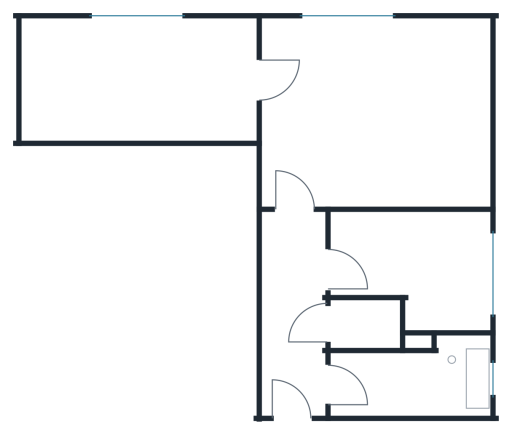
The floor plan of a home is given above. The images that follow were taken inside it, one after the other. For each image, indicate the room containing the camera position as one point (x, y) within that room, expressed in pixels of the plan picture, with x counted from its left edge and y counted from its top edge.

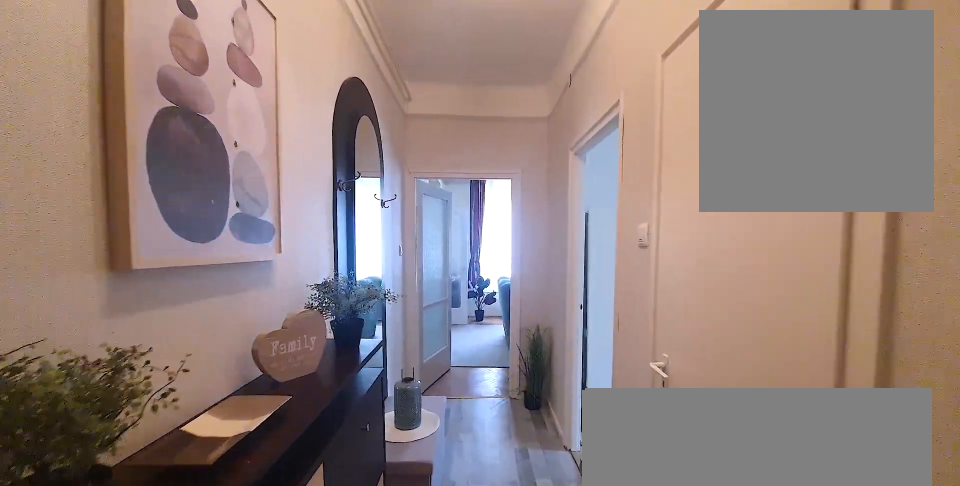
(299, 324)
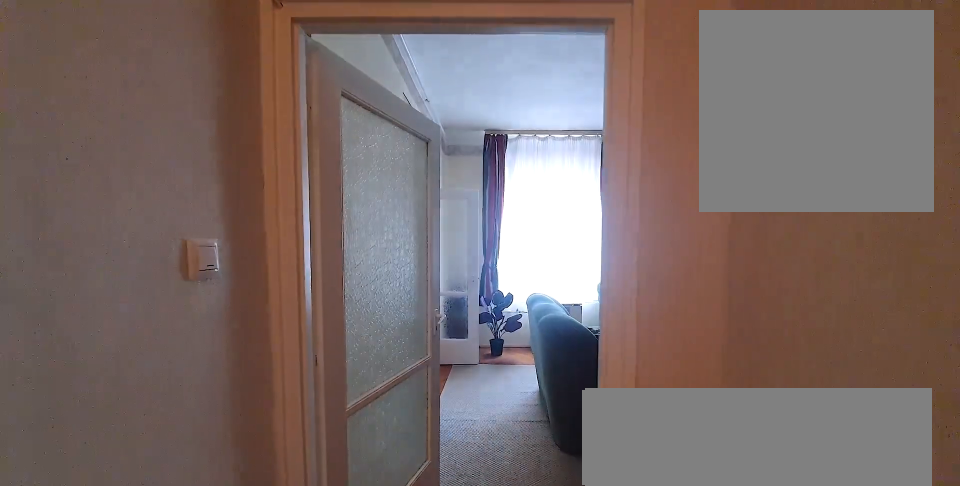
(299, 324)
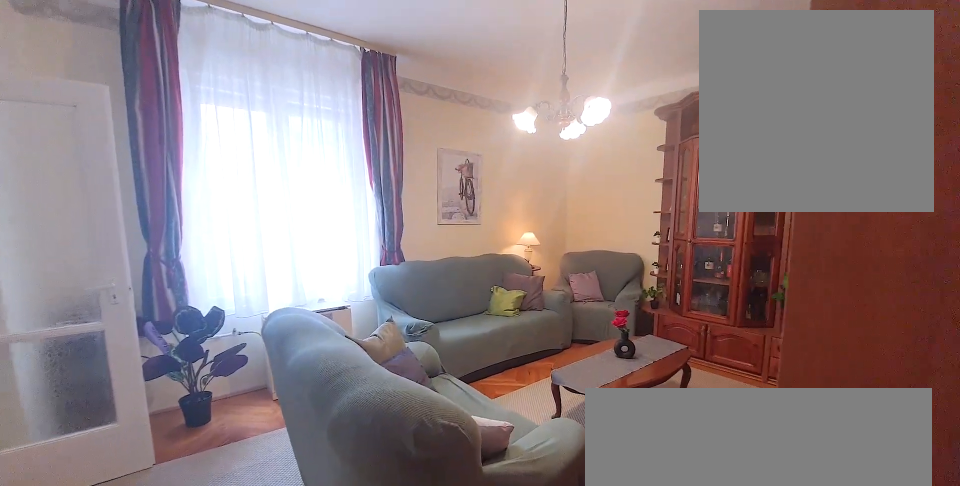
(382, 121)
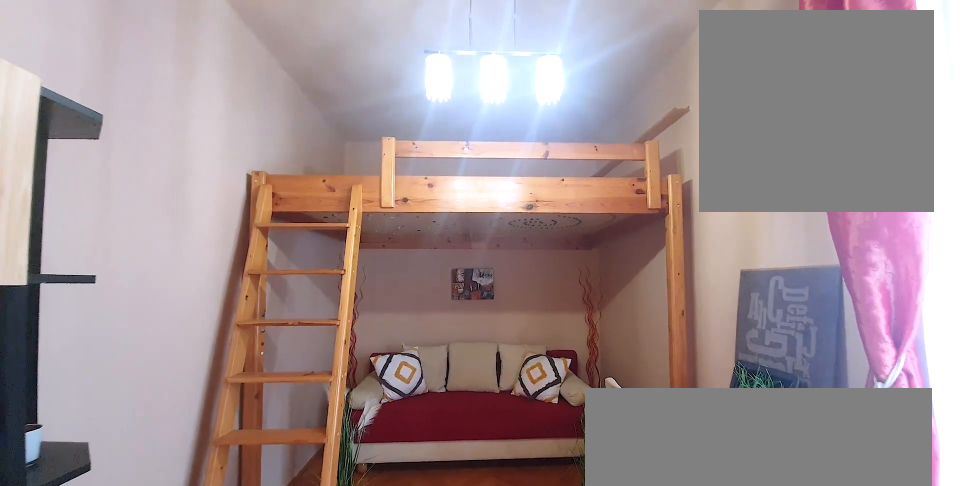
(141, 81)
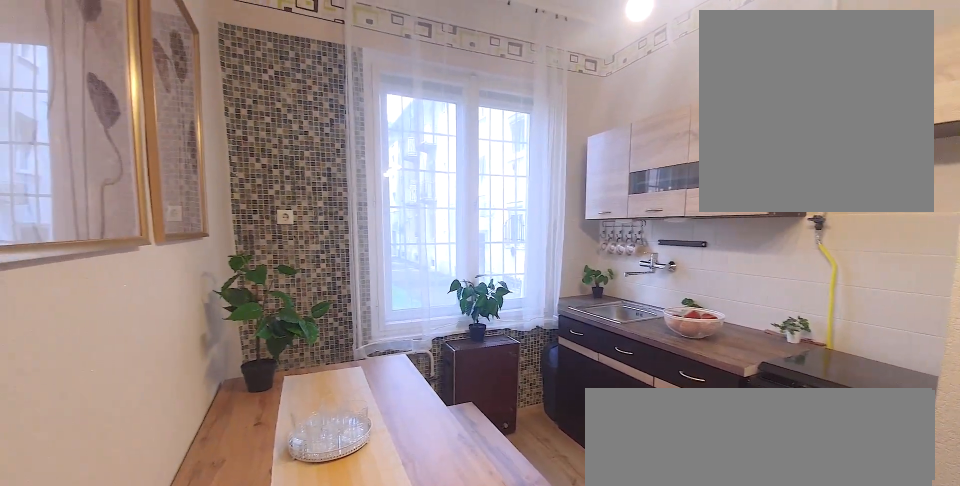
(419, 259)
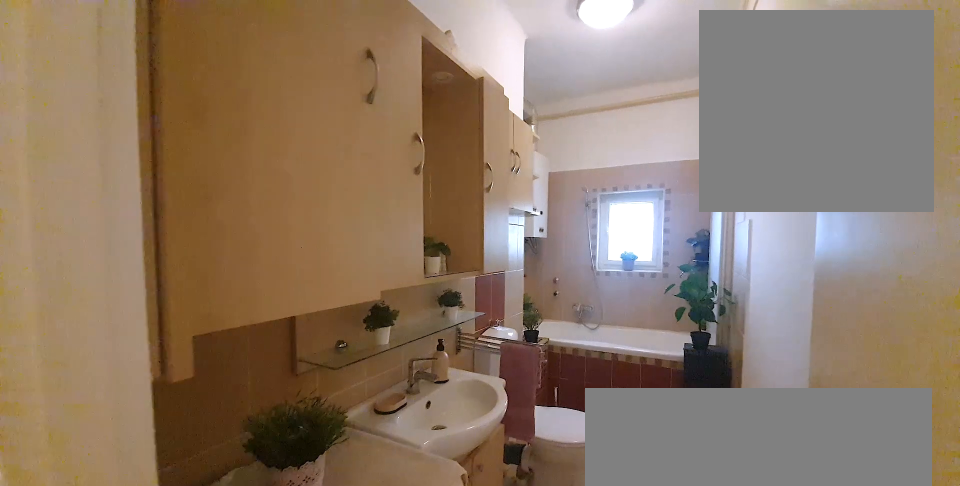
(419, 388)
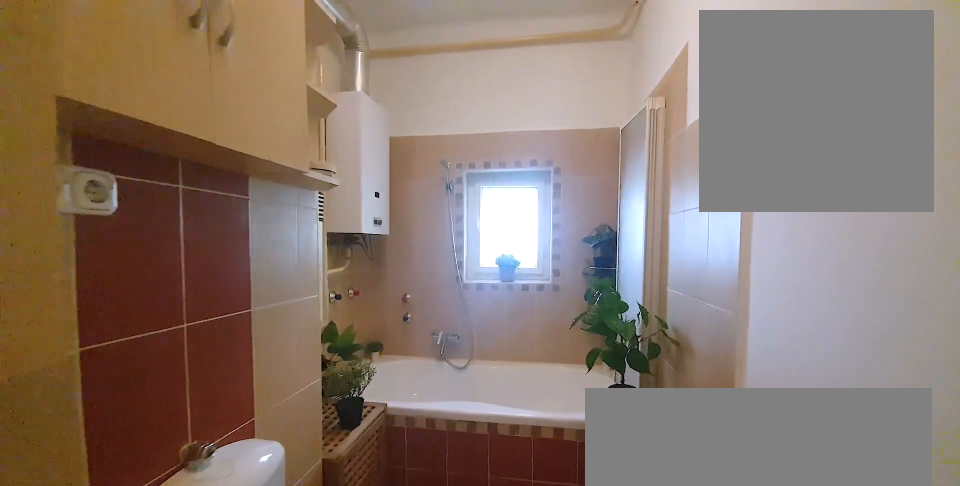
(419, 388)
